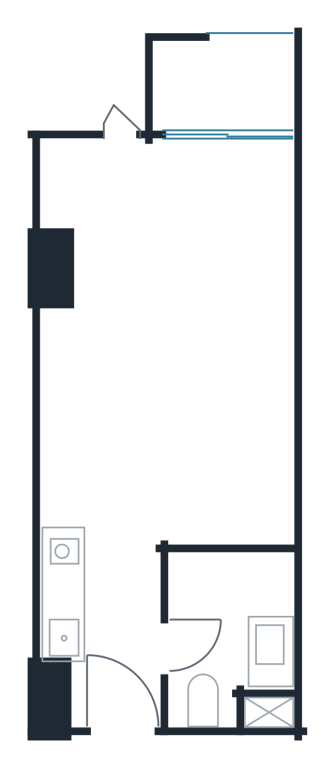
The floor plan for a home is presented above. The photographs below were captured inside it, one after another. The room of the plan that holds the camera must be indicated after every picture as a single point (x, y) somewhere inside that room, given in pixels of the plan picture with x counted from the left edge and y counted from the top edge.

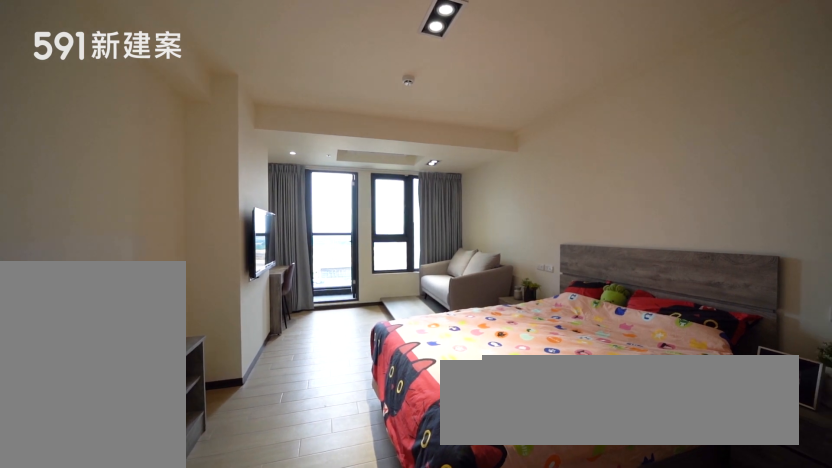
(167, 421)
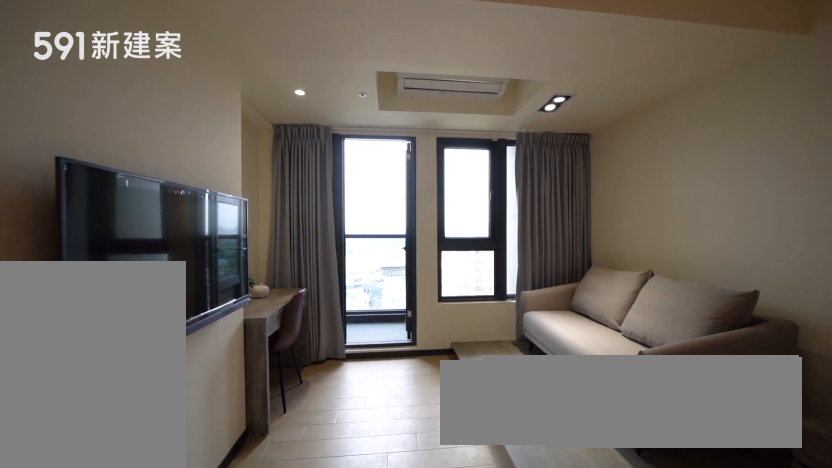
(170, 220)
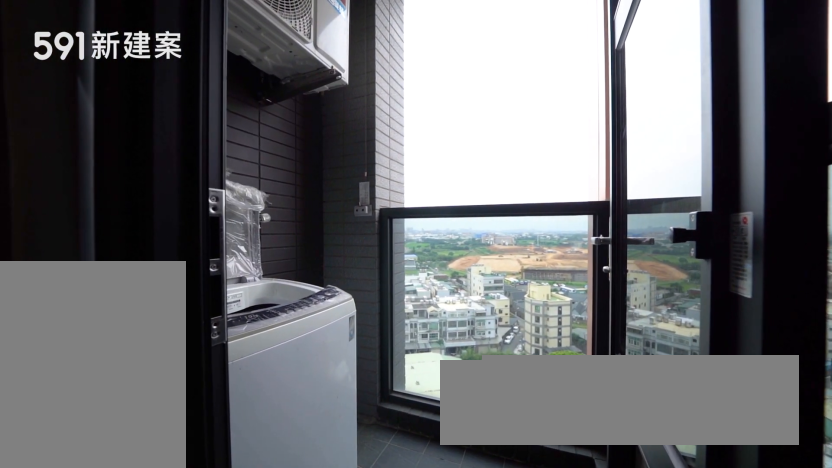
(225, 83)
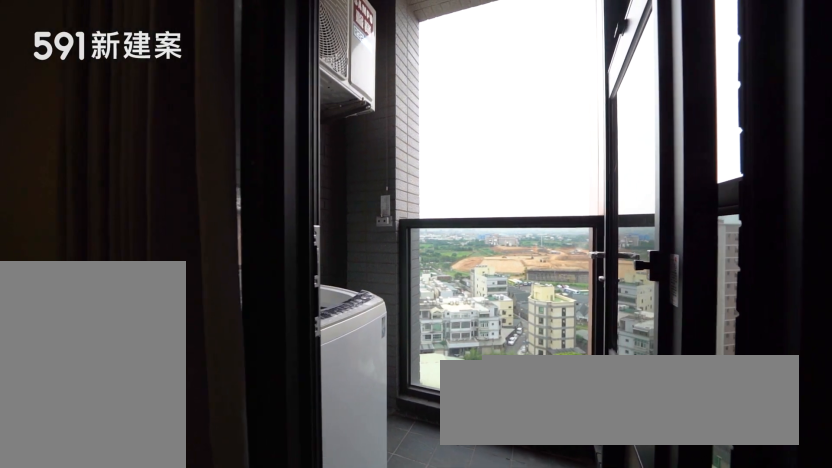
(225, 83)
